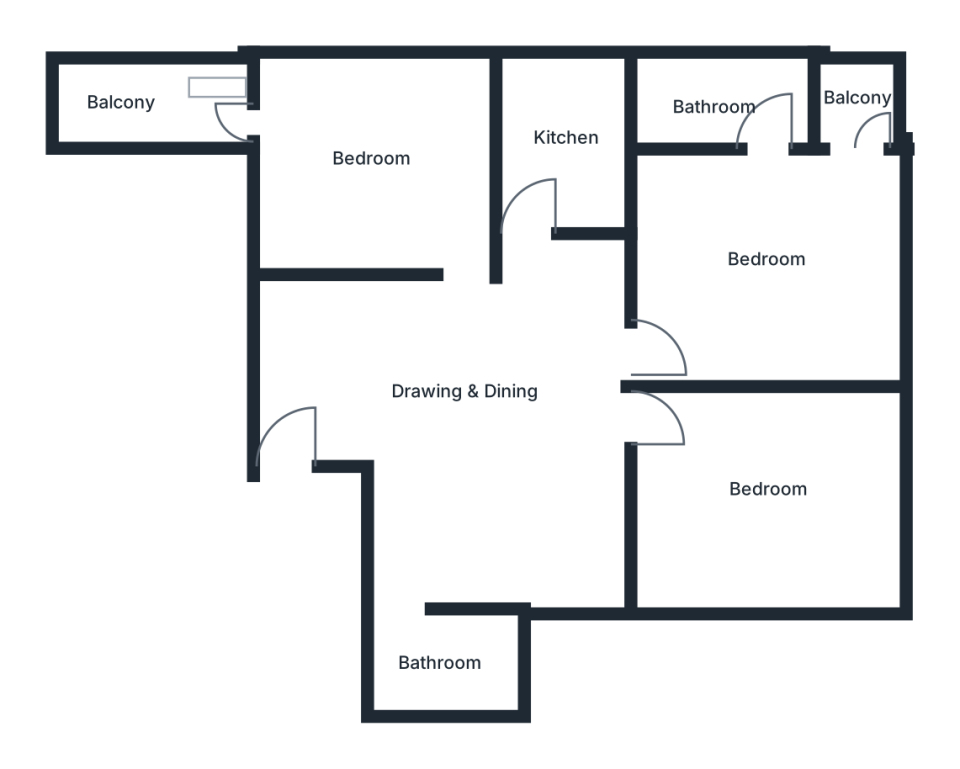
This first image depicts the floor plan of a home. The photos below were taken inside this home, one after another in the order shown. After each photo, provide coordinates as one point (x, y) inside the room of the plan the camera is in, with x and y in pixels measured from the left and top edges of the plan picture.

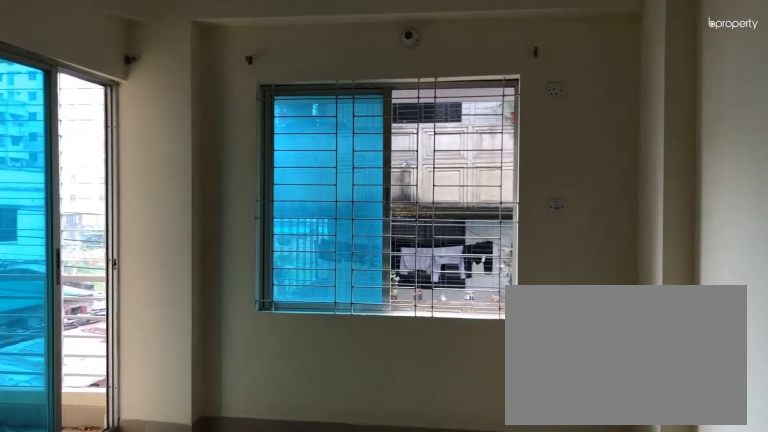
(770, 256)
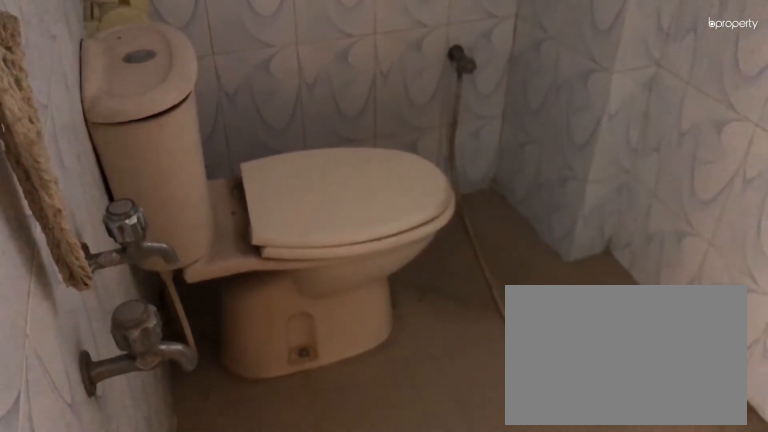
(713, 110)
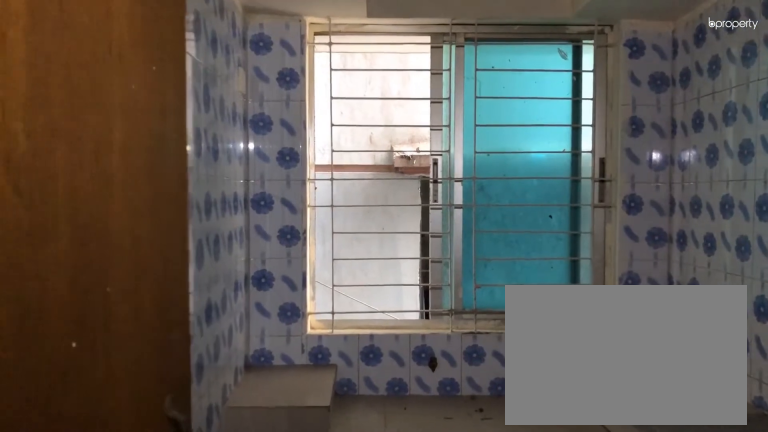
(567, 131)
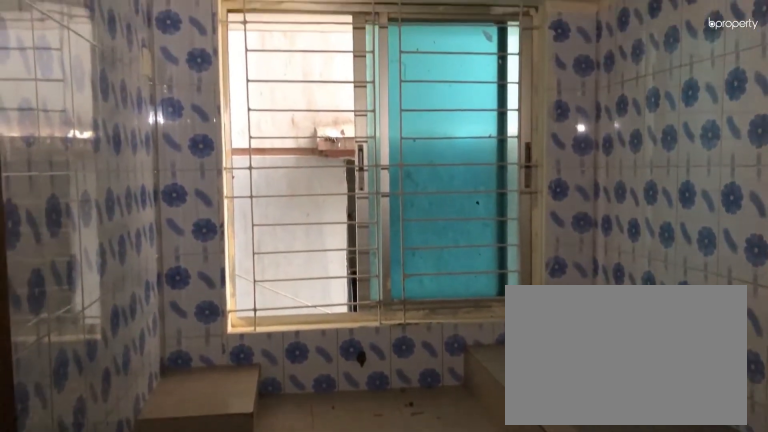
(567, 131)
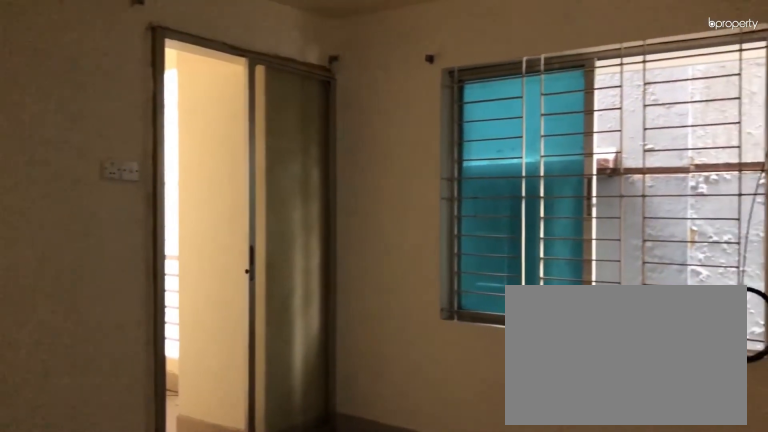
(369, 157)
